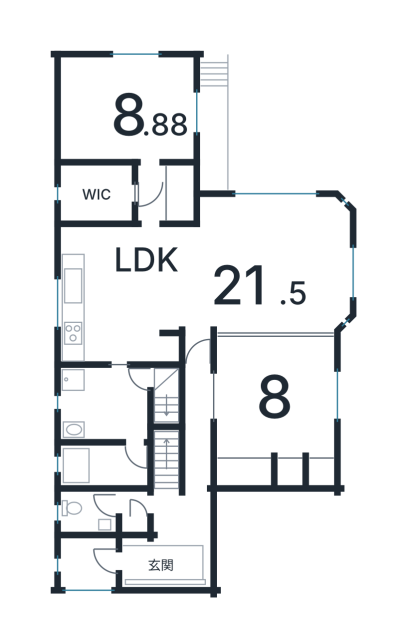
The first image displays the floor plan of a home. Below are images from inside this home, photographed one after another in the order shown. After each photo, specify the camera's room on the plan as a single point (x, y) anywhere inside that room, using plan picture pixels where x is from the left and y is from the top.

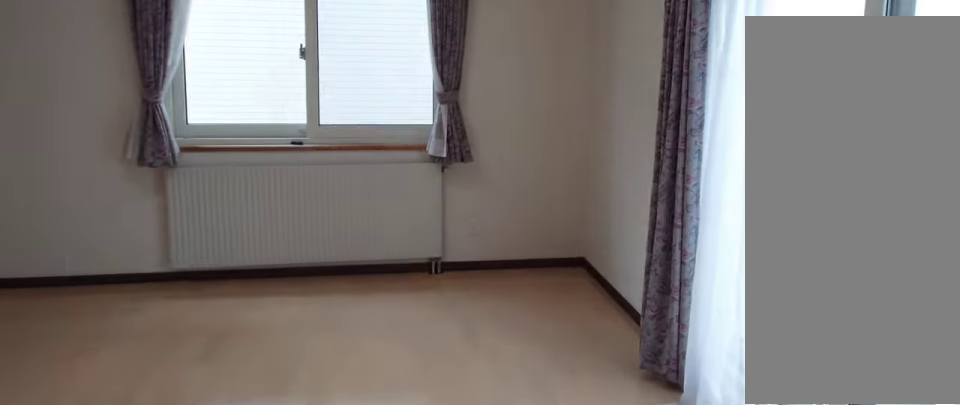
(122, 102)
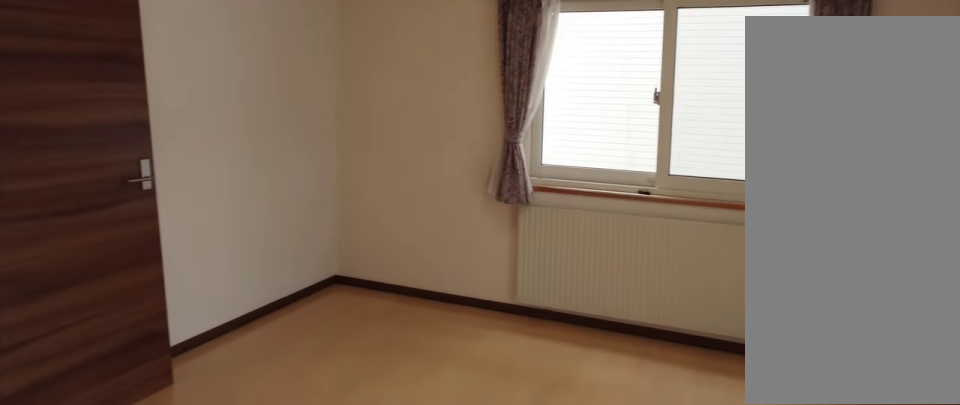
(122, 102)
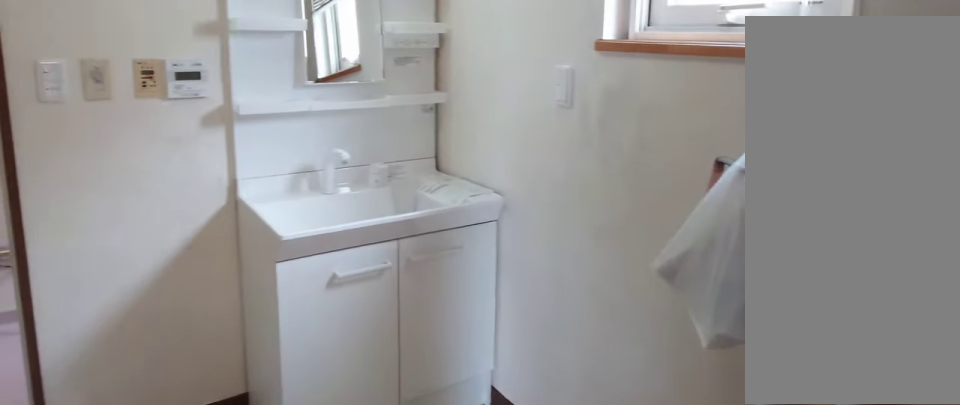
(109, 402)
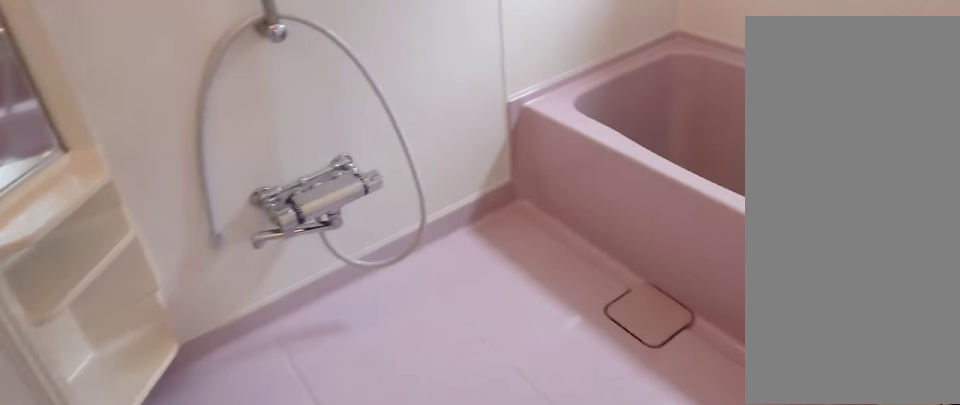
(89, 470)
